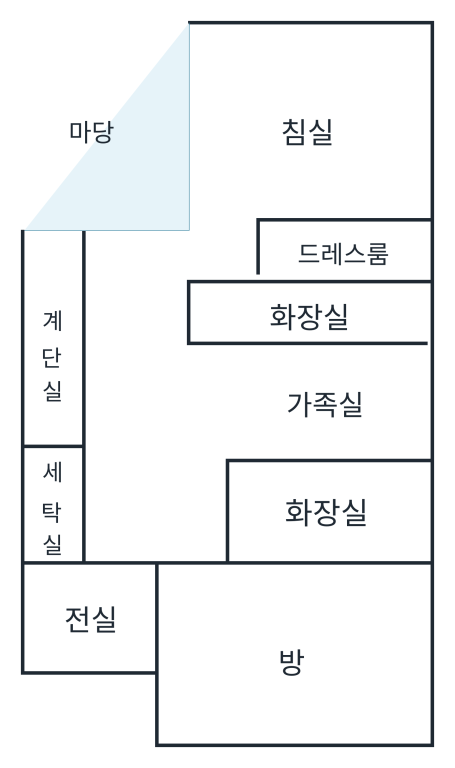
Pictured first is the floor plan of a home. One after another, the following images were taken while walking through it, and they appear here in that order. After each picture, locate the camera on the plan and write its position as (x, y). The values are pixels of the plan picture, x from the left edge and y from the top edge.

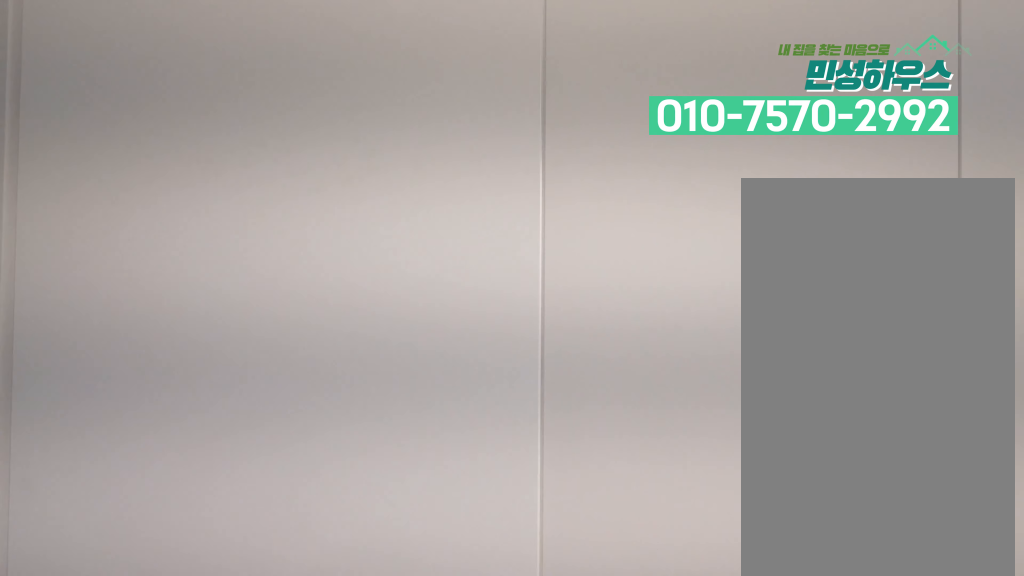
(96, 530)
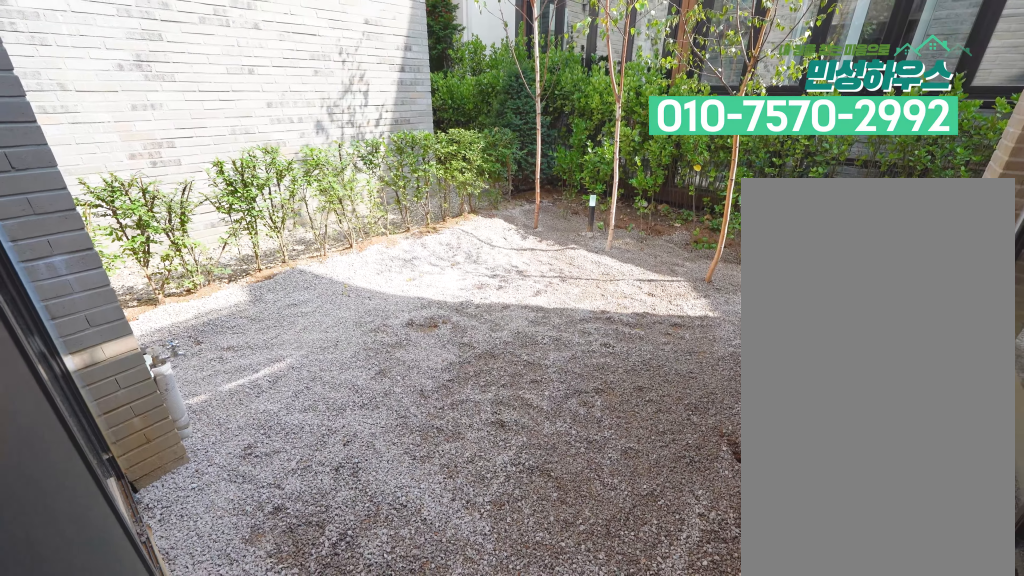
(155, 264)
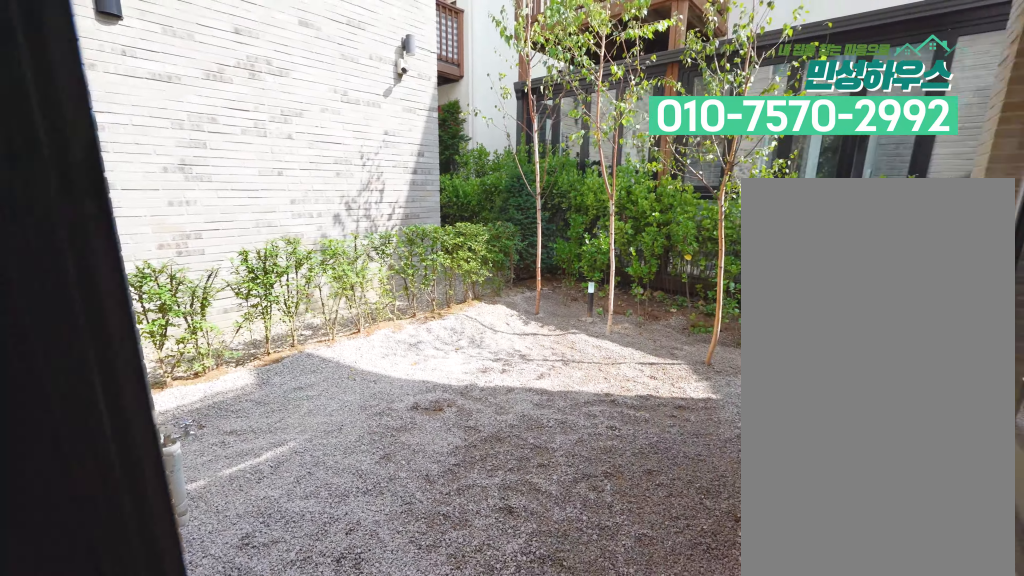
(153, 264)
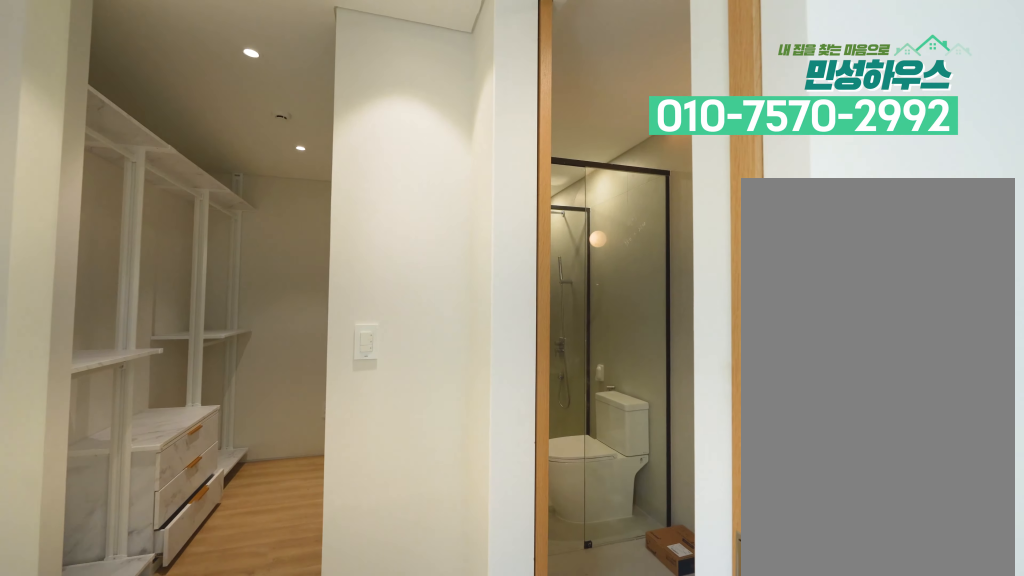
(155, 267)
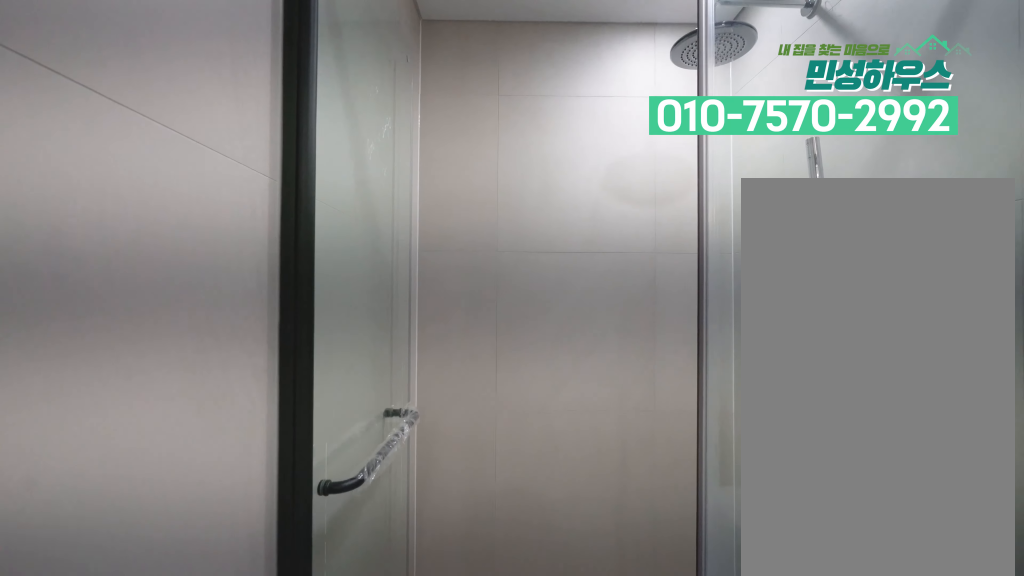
(308, 307)
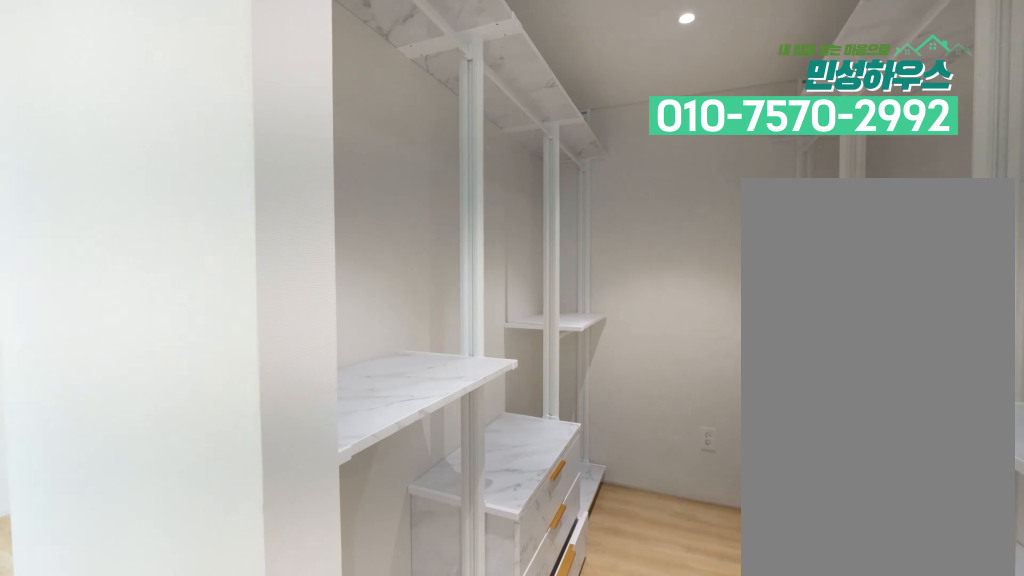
(233, 264)
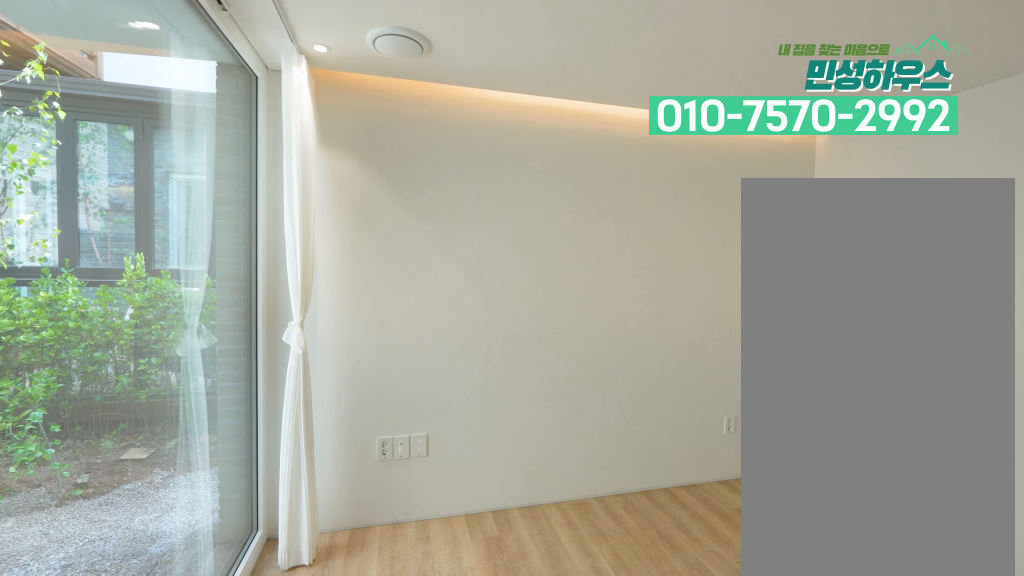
(233, 208)
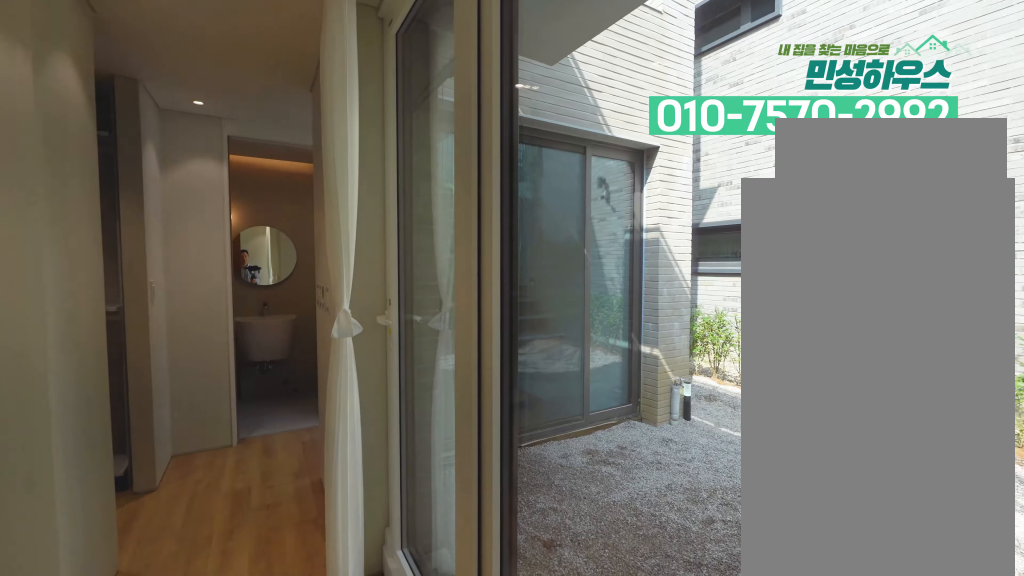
(228, 52)
